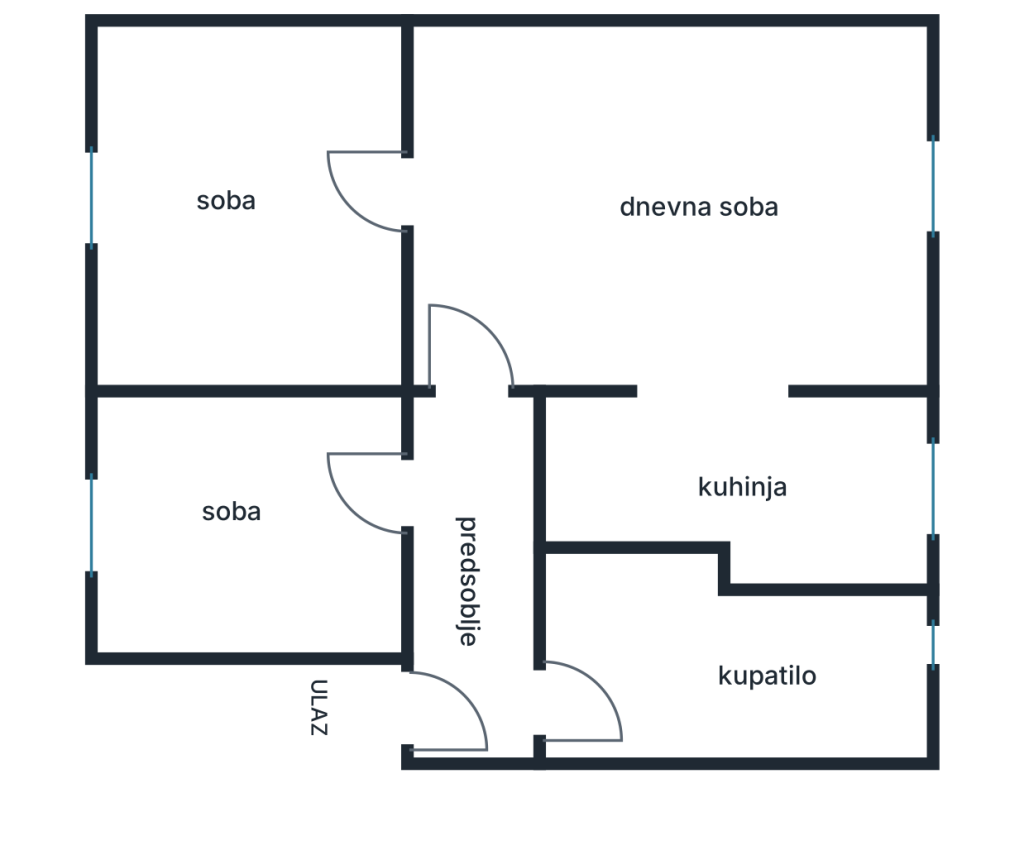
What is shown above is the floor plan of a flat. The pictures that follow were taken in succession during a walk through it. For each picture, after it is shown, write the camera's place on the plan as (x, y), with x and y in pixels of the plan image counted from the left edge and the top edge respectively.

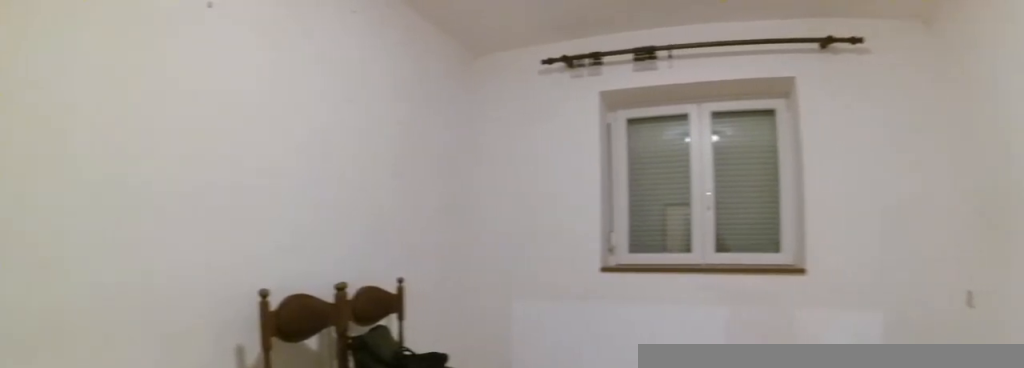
(451, 185)
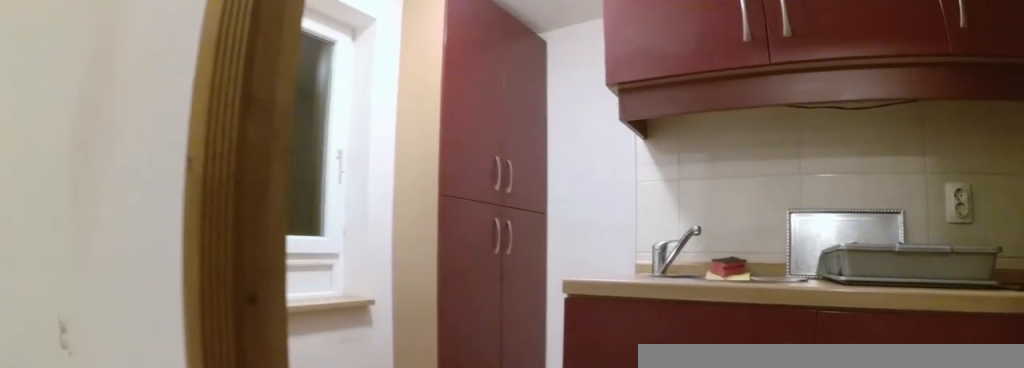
(647, 324)
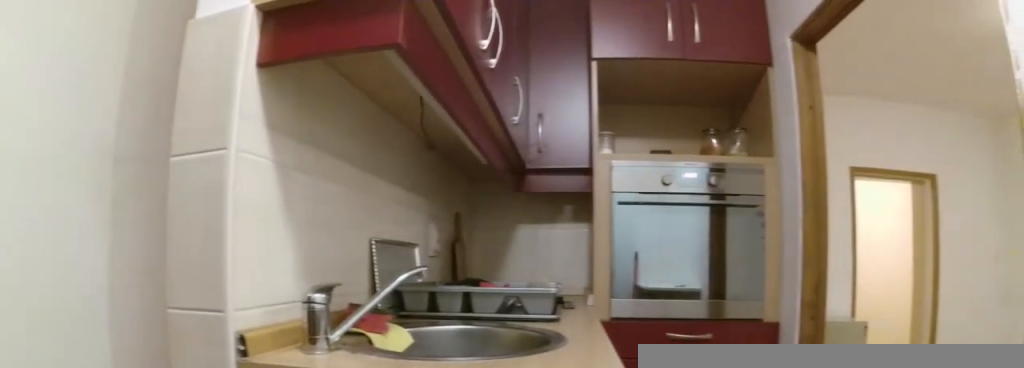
(927, 452)
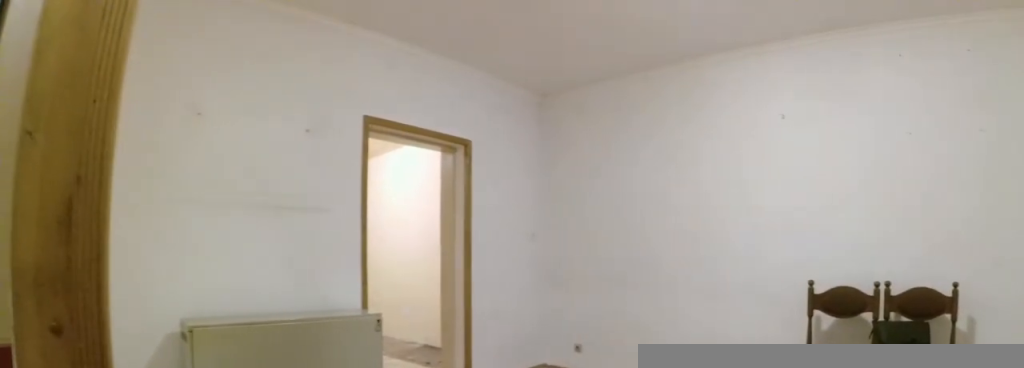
(753, 427)
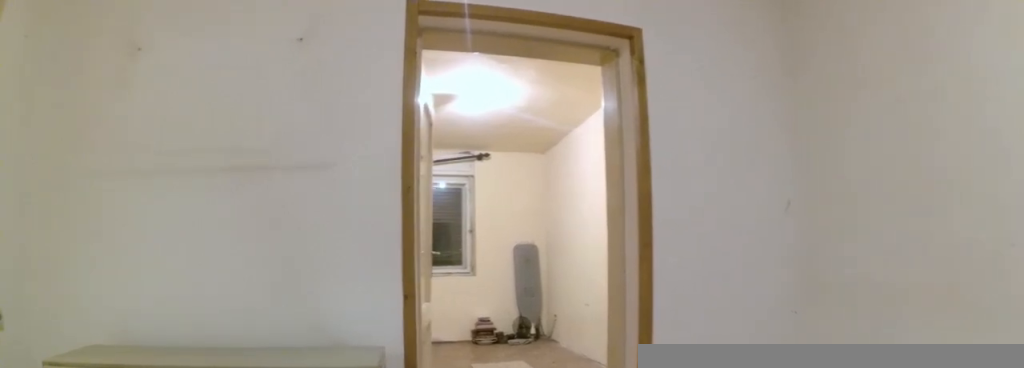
(640, 317)
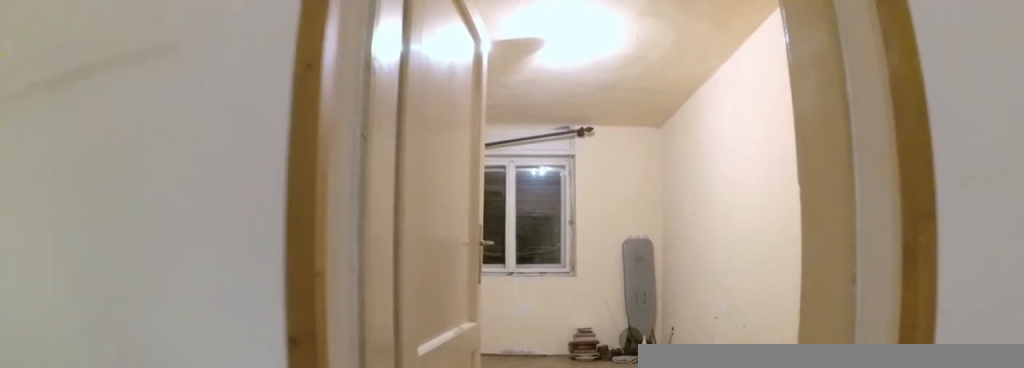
(501, 246)
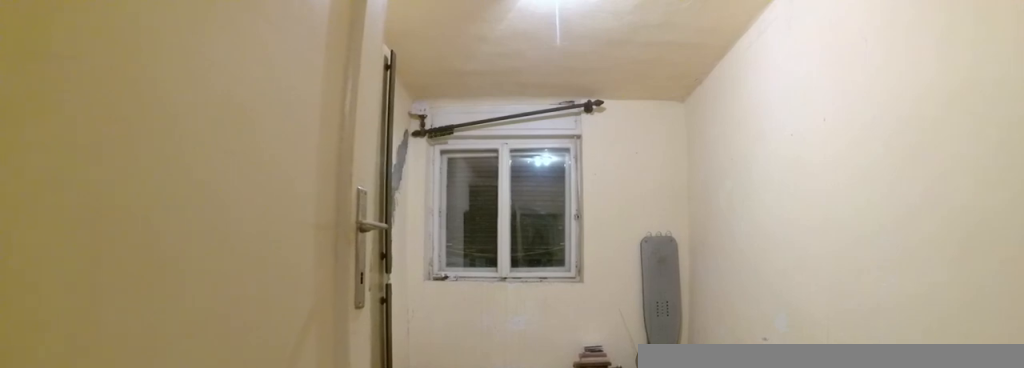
(443, 217)
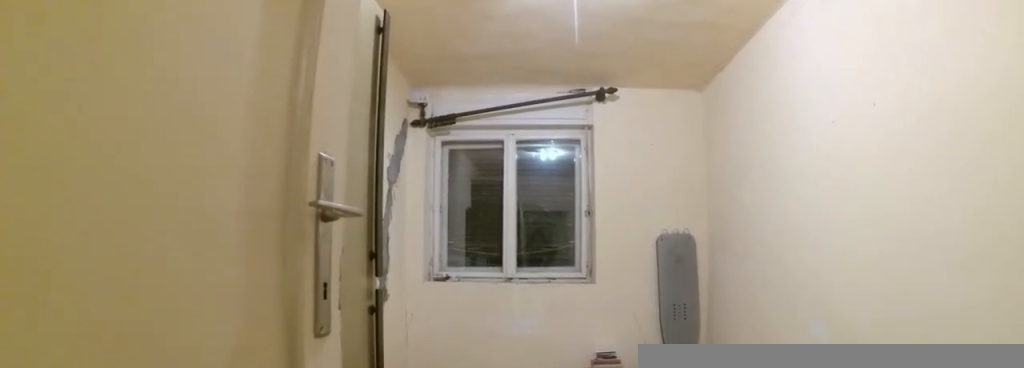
(420, 217)
